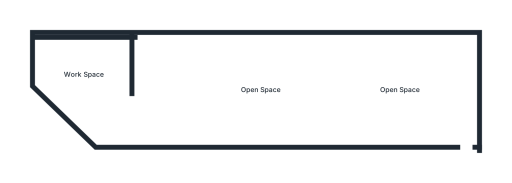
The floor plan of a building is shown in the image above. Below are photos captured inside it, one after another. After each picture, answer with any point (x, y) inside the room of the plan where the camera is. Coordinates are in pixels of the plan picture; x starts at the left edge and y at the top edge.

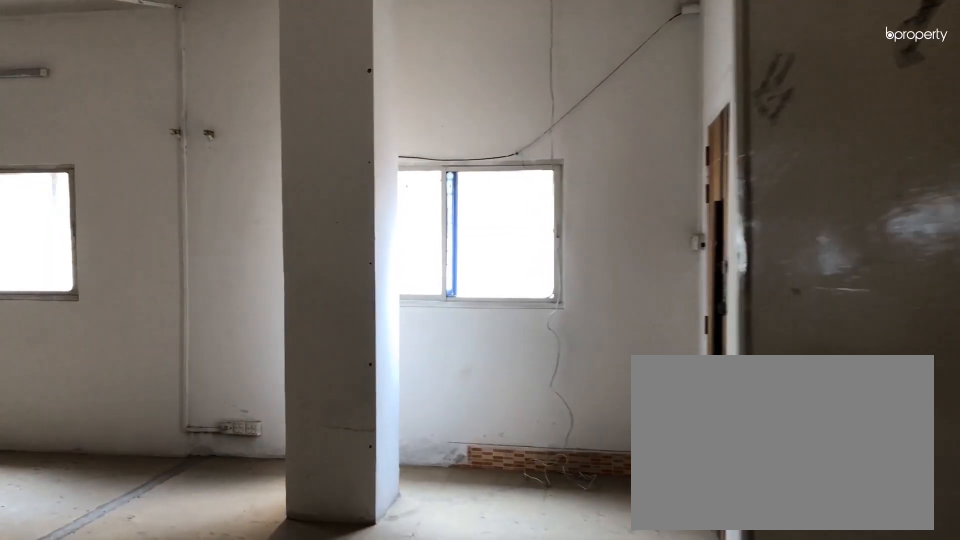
(466, 125)
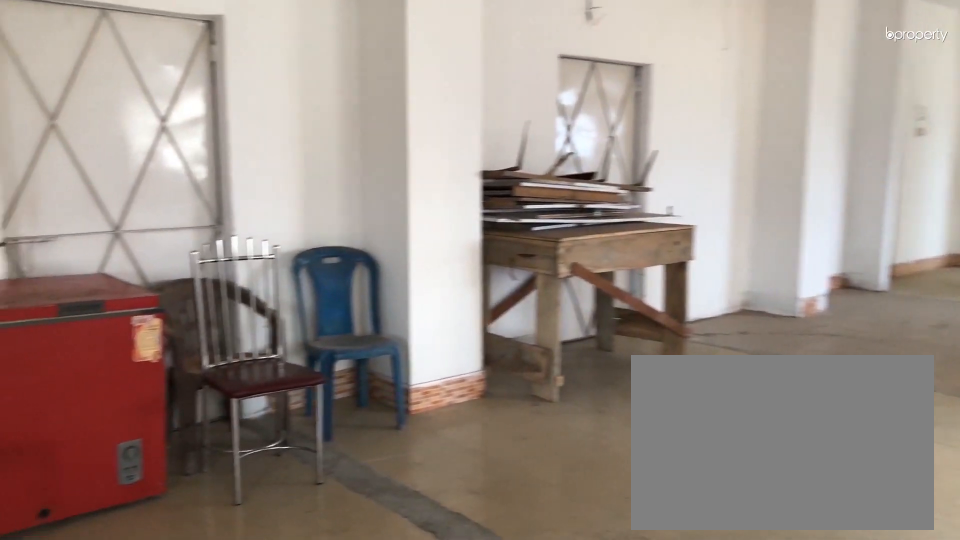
(399, 91)
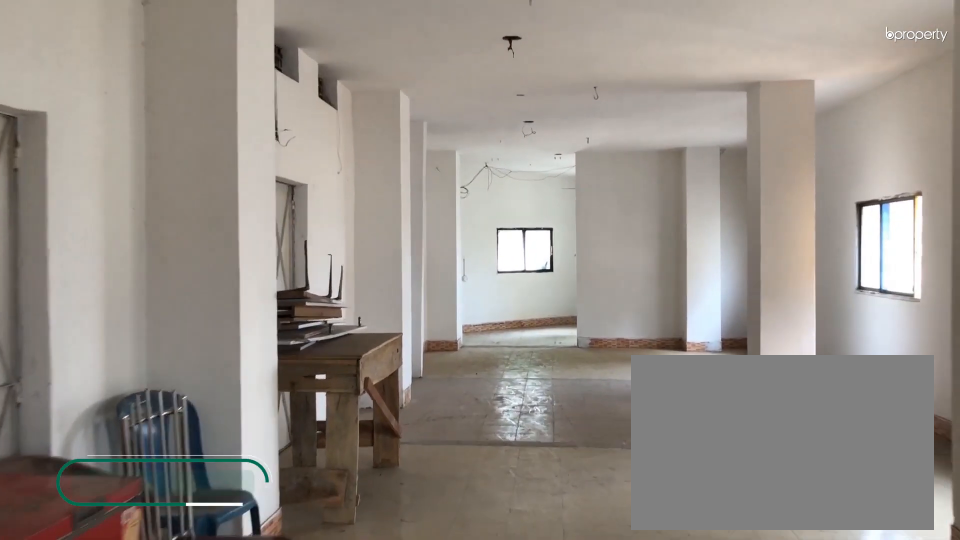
(259, 91)
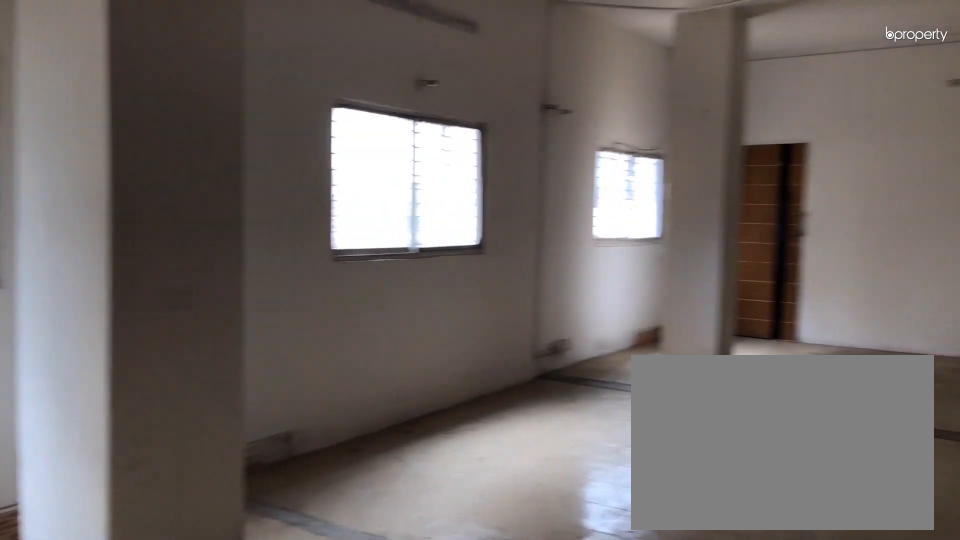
(259, 91)
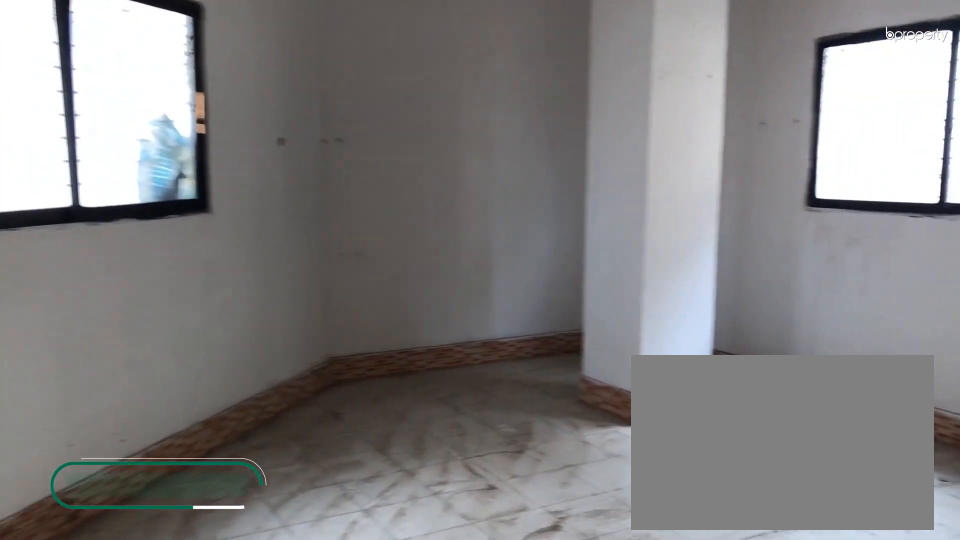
(84, 75)
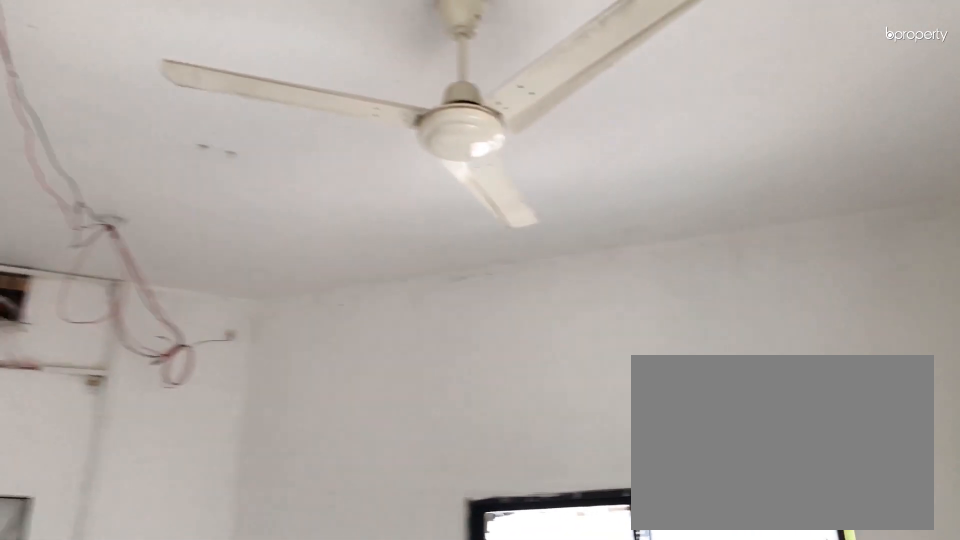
(84, 75)
